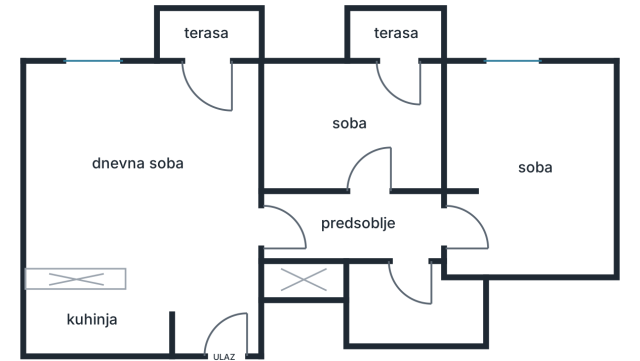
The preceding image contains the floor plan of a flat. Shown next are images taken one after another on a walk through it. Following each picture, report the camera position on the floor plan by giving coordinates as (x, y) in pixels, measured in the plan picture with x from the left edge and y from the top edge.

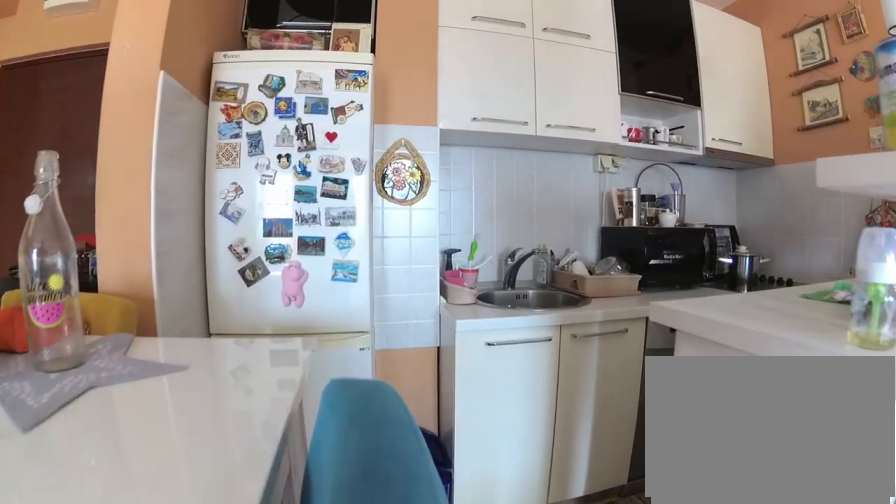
(149, 221)
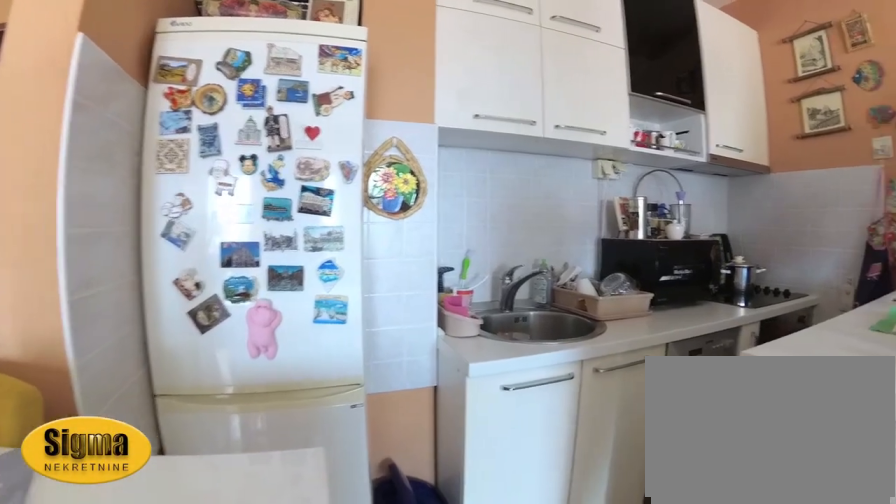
(152, 255)
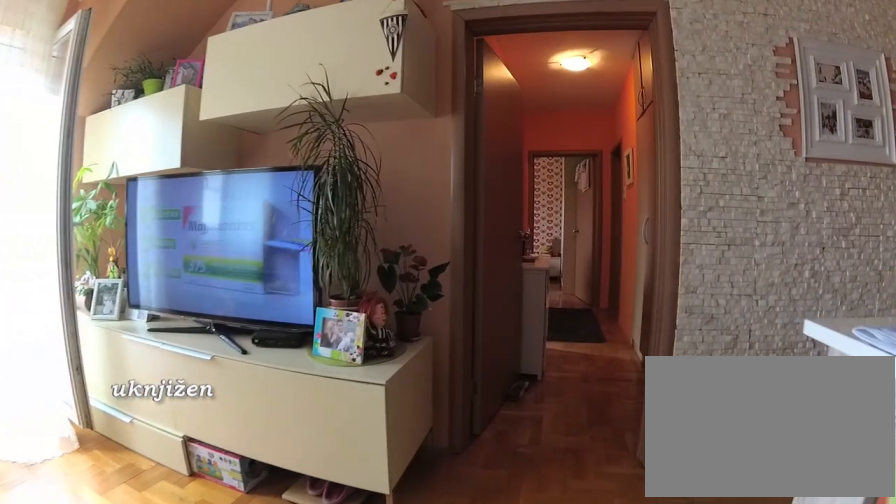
(150, 237)
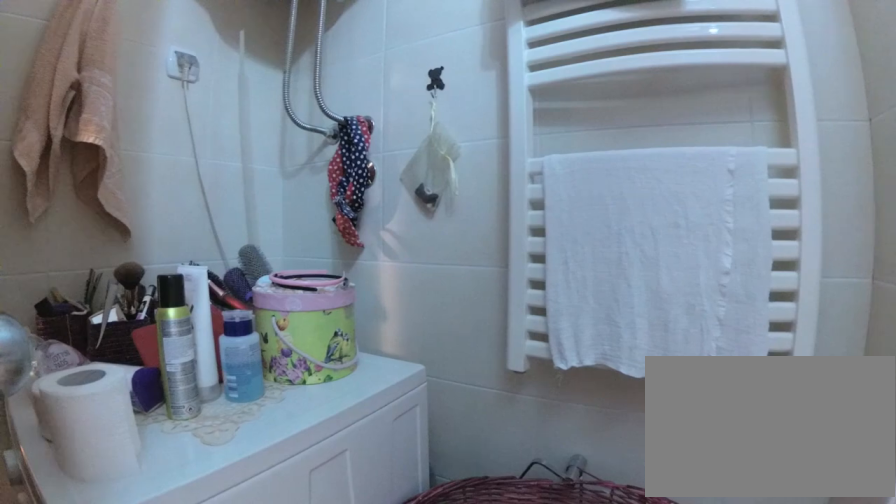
(393, 310)
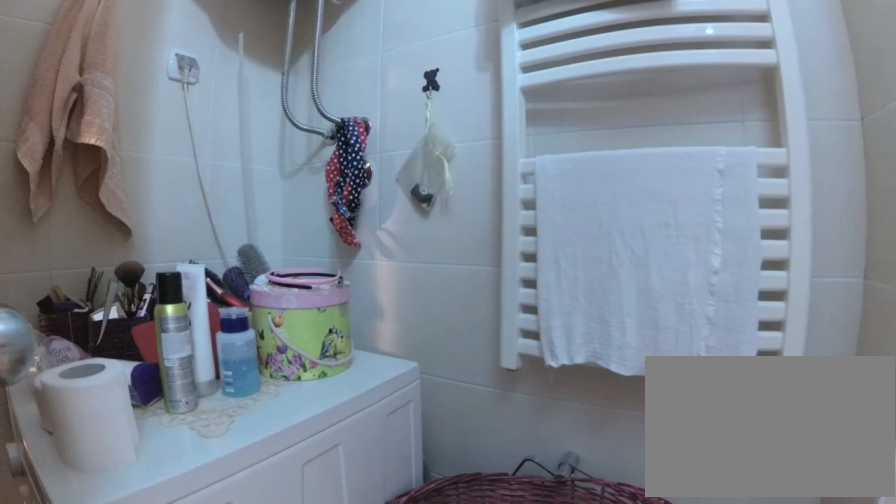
(392, 311)
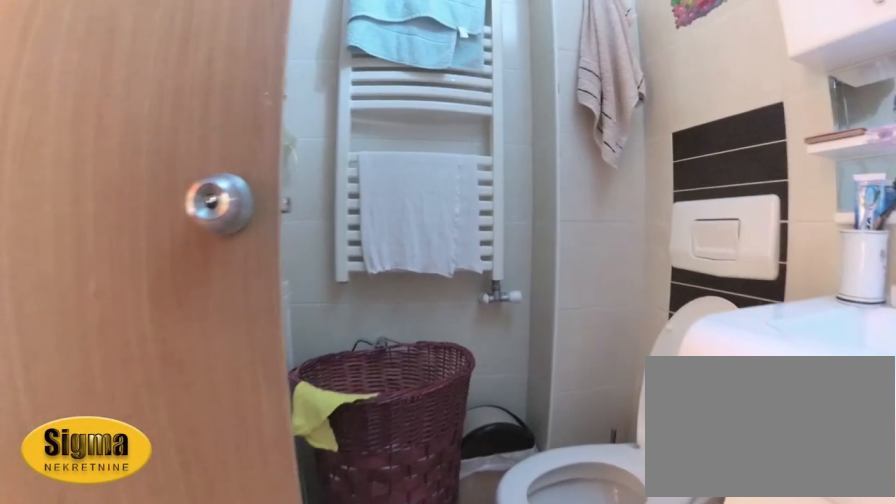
(380, 316)
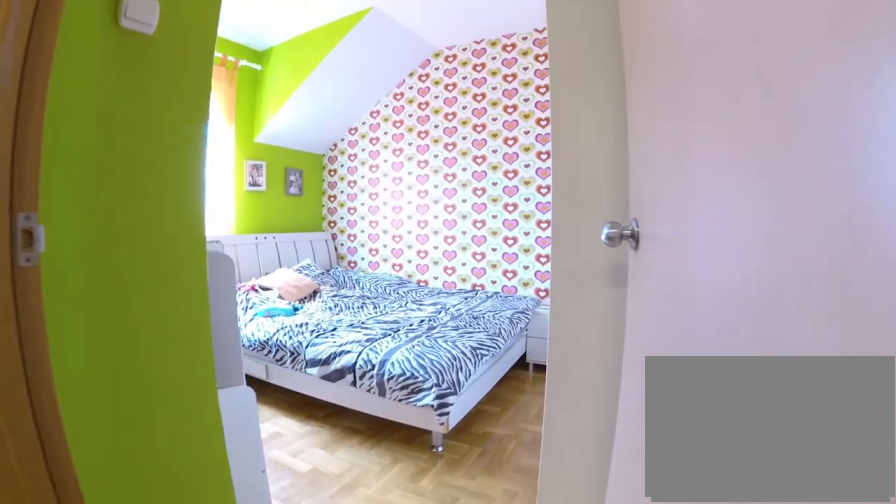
(411, 258)
